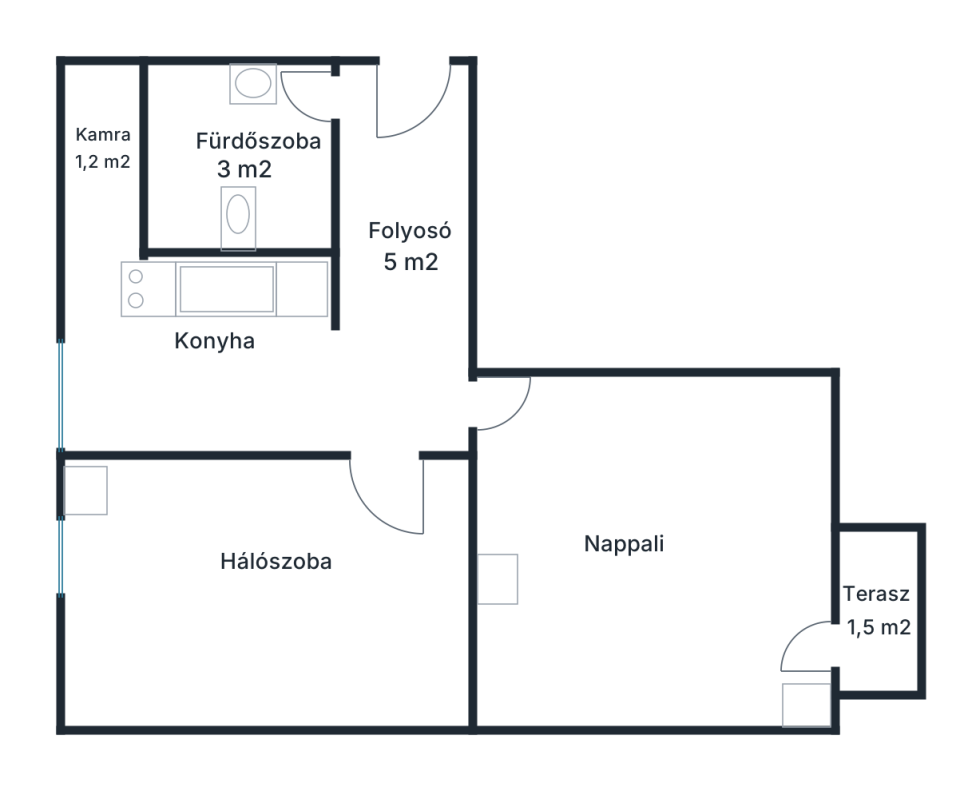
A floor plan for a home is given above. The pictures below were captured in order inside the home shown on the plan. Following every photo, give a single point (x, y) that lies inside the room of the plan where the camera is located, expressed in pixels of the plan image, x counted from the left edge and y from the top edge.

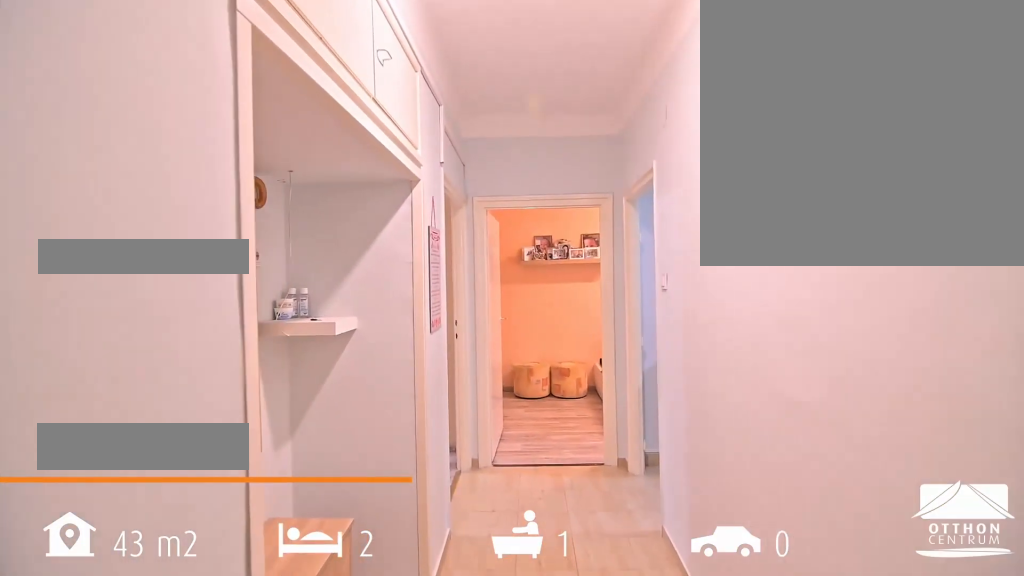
(404, 248)
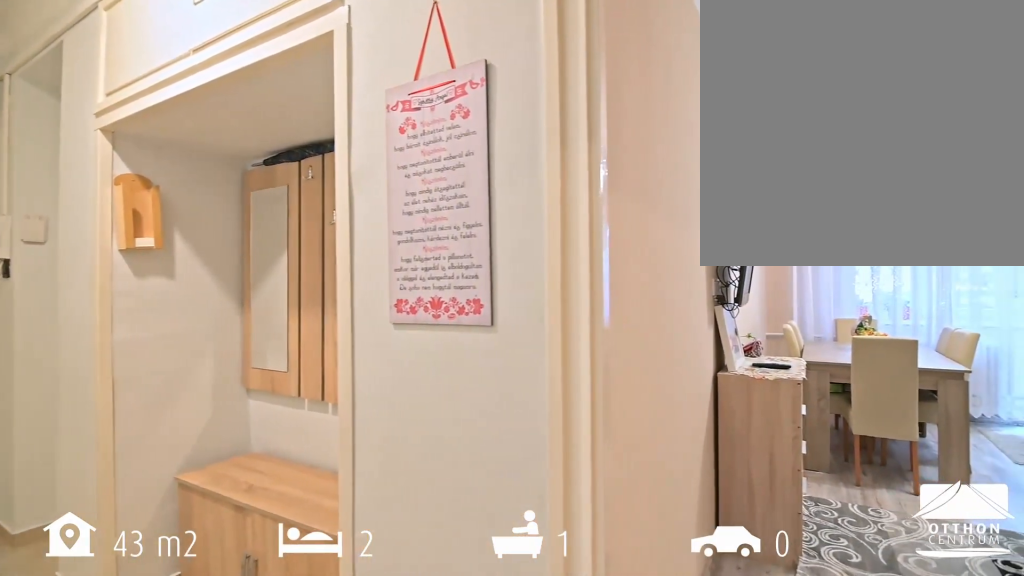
(404, 247)
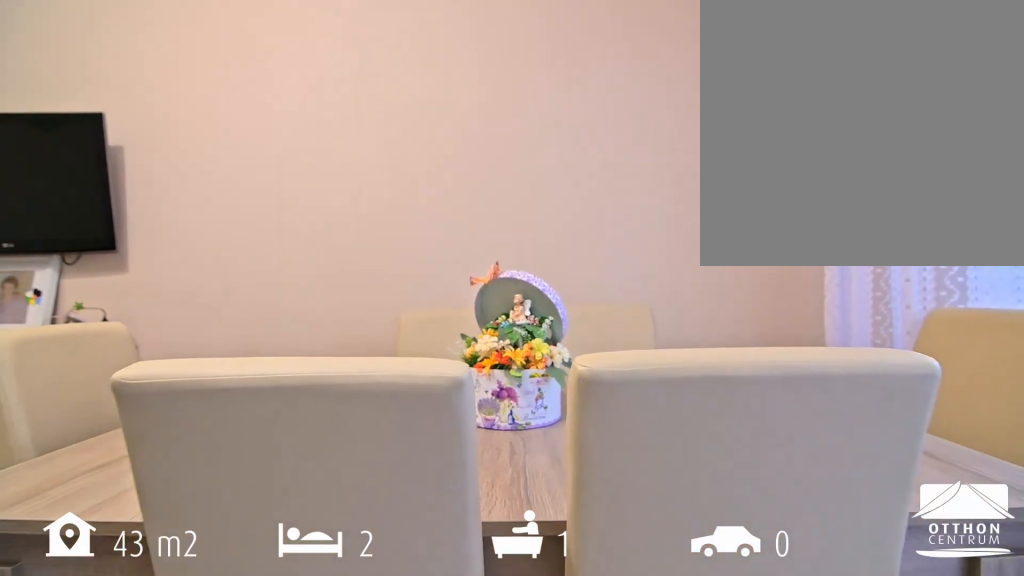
(652, 560)
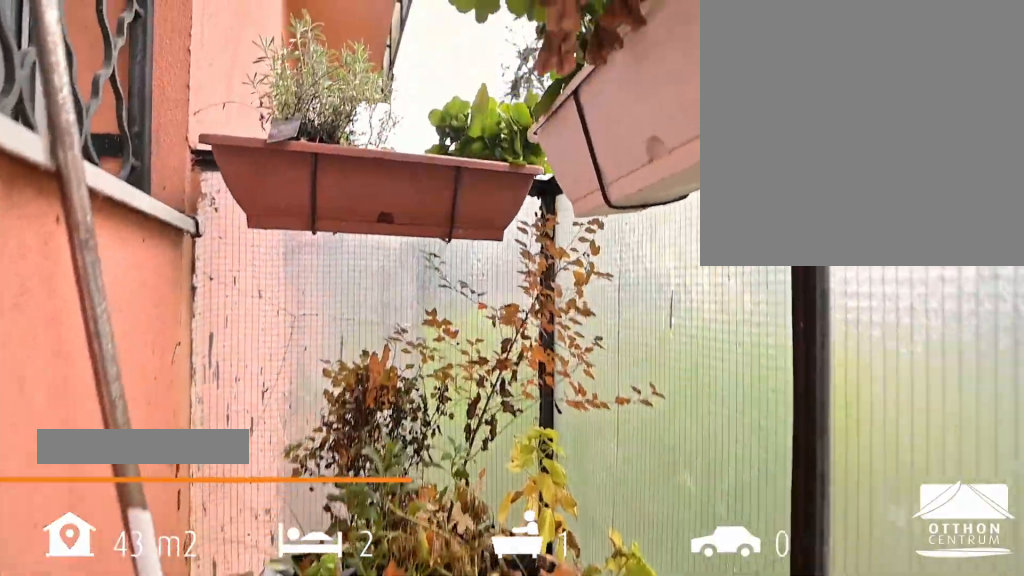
(878, 609)
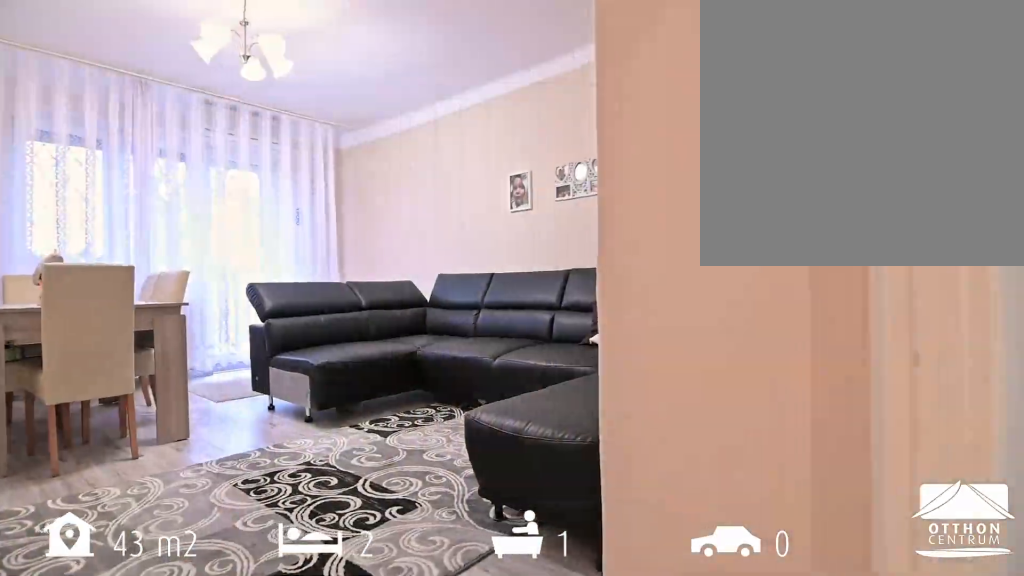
(402, 410)
